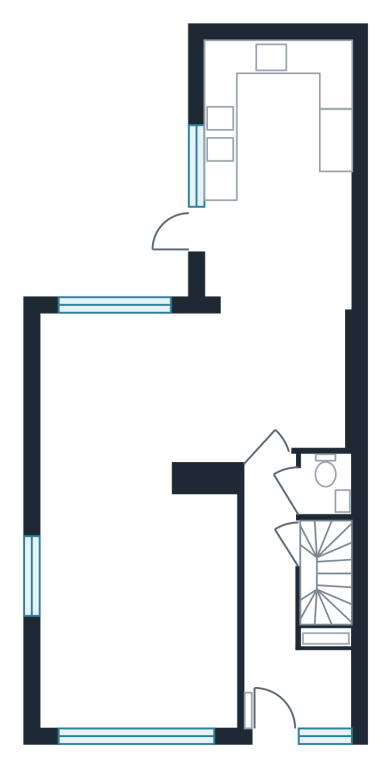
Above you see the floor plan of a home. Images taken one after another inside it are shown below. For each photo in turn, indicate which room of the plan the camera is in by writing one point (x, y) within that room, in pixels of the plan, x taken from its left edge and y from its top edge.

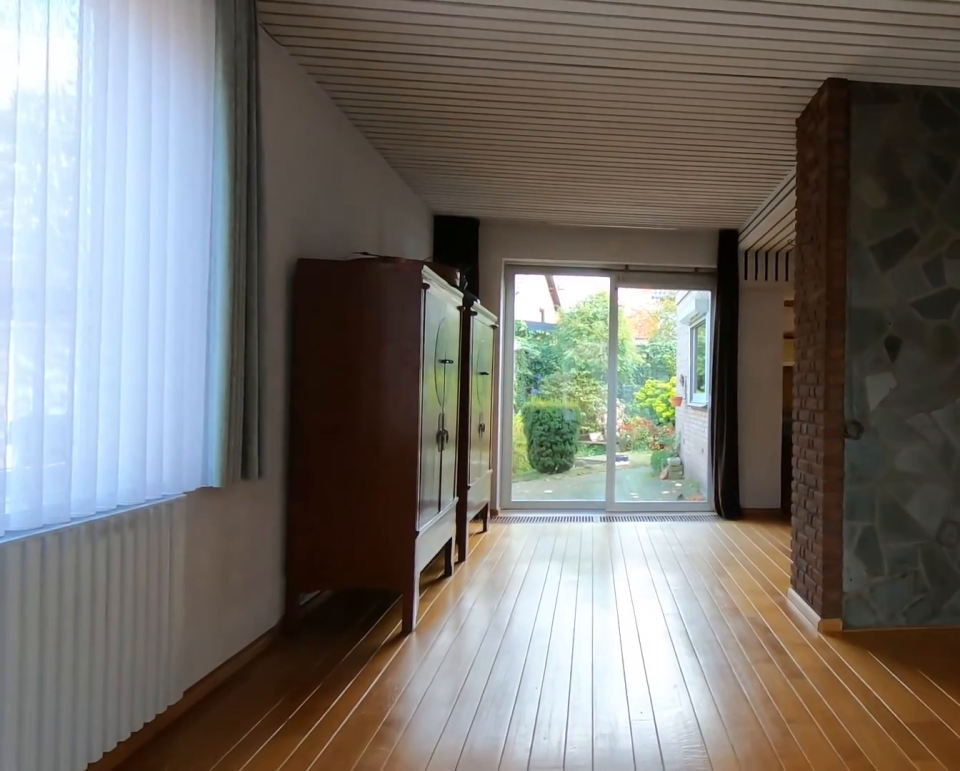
(137, 606)
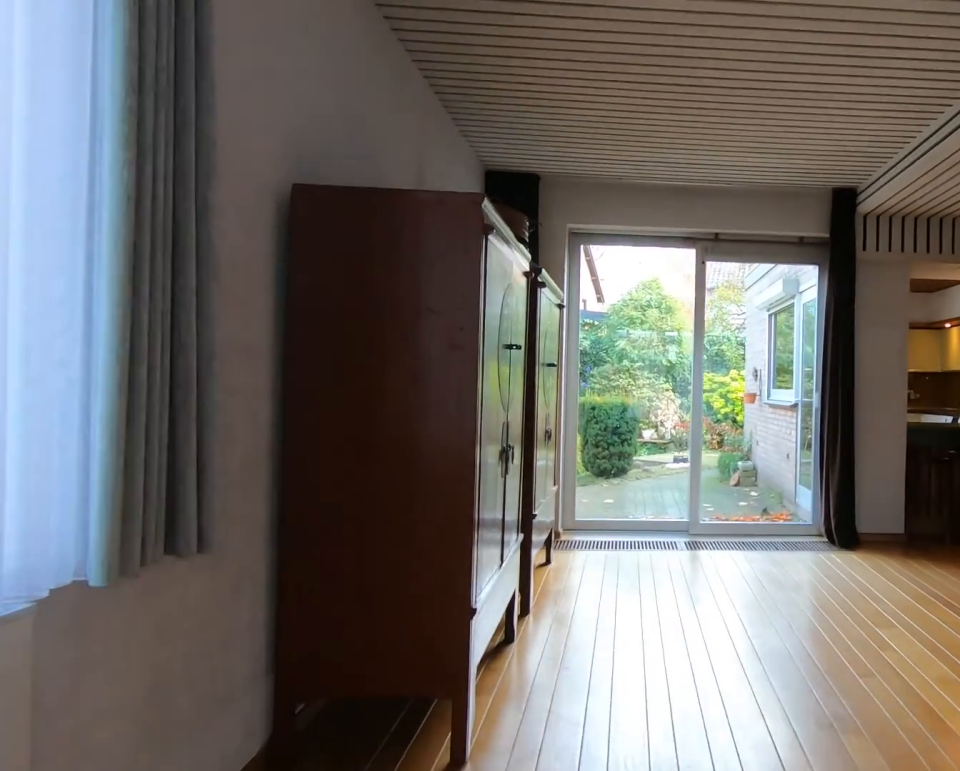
(137, 606)
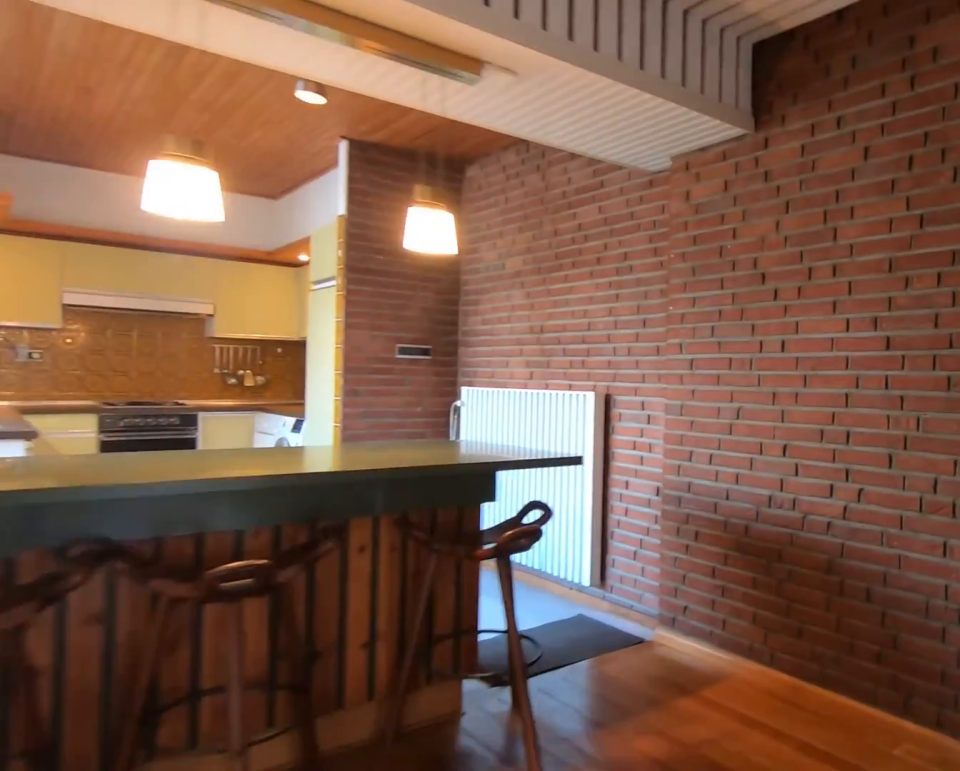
(188, 388)
